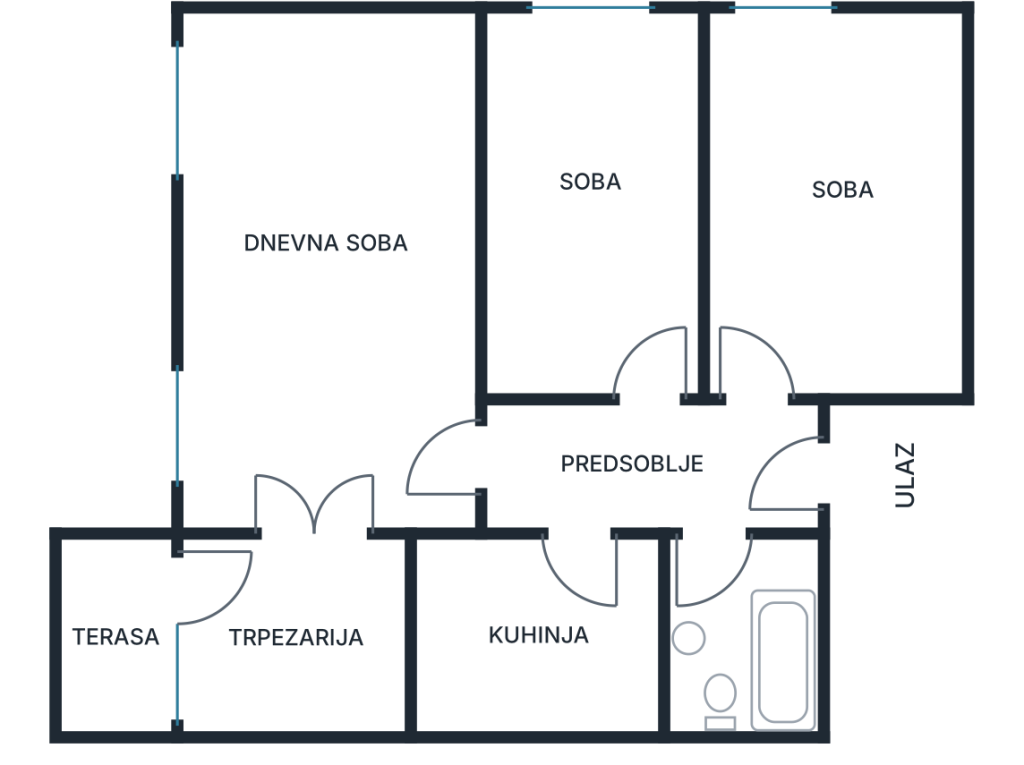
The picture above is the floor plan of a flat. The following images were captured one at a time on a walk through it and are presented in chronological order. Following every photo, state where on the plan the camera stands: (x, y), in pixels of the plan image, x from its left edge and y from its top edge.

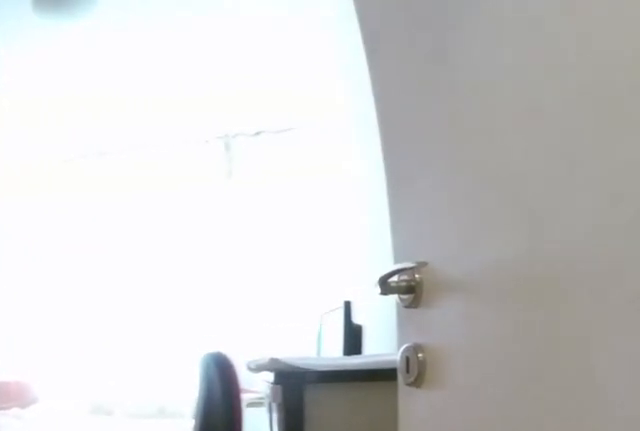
(663, 428)
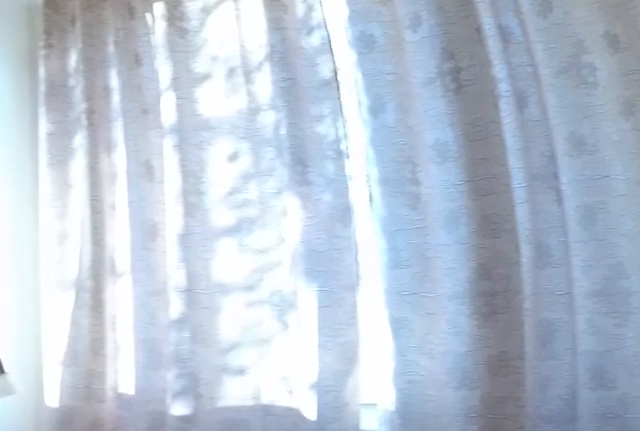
(641, 180)
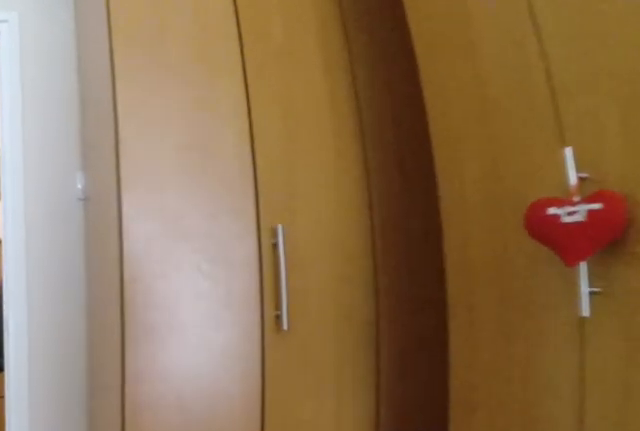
(626, 218)
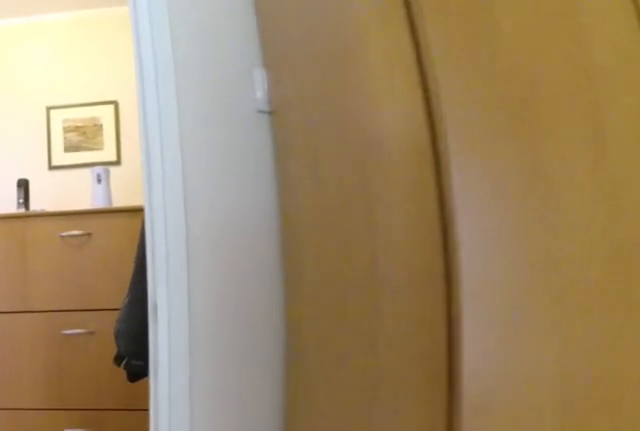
(632, 283)
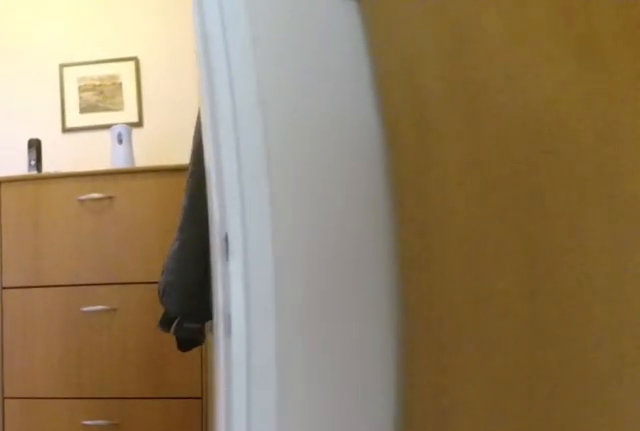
(634, 314)
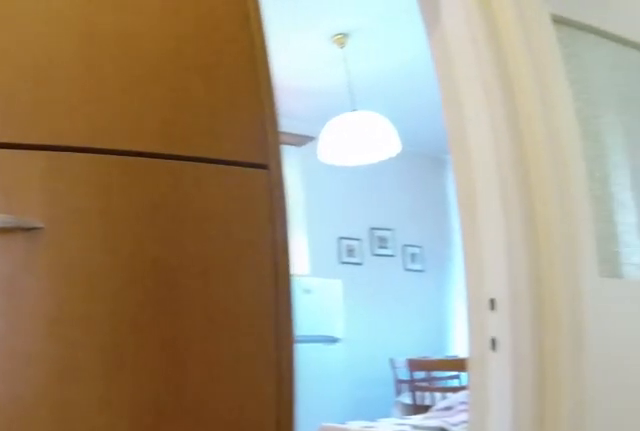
(657, 447)
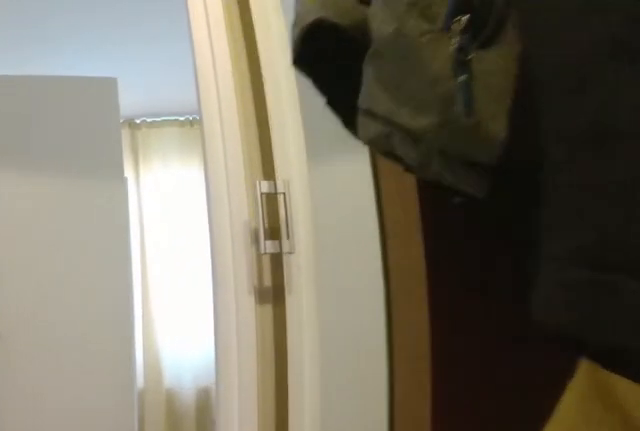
(615, 477)
